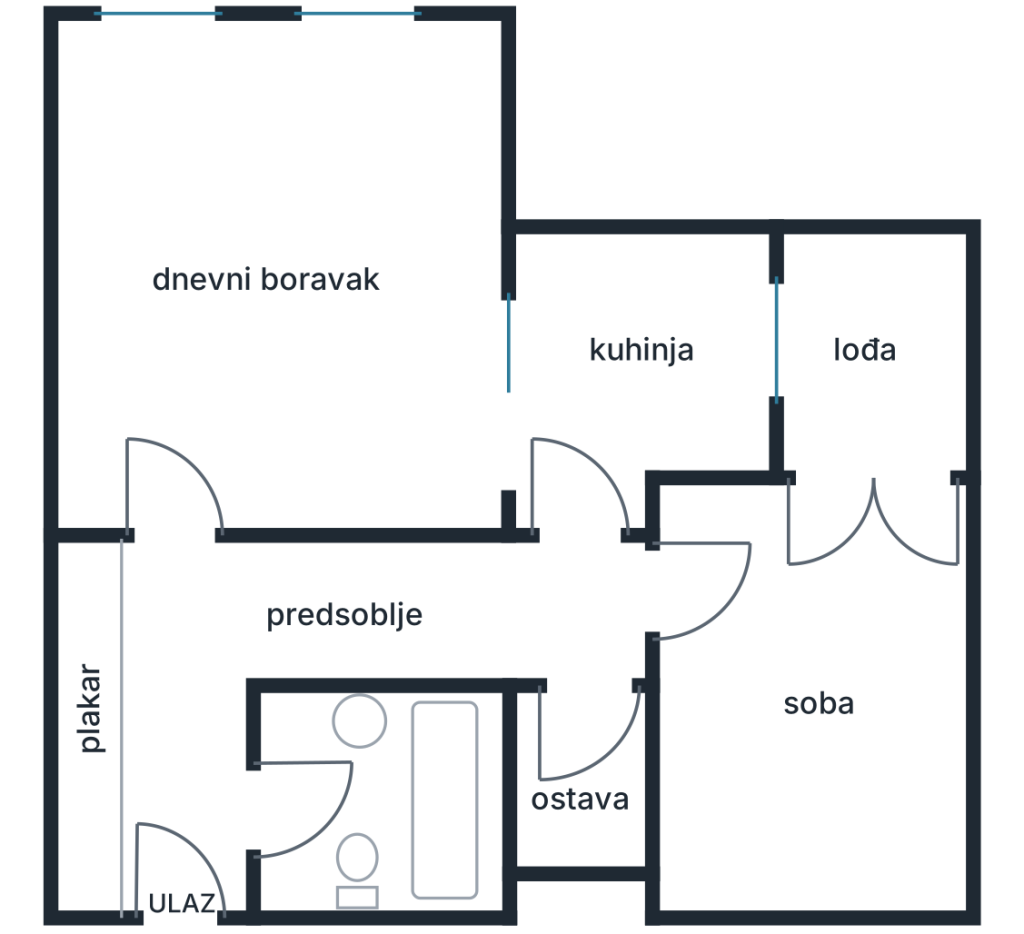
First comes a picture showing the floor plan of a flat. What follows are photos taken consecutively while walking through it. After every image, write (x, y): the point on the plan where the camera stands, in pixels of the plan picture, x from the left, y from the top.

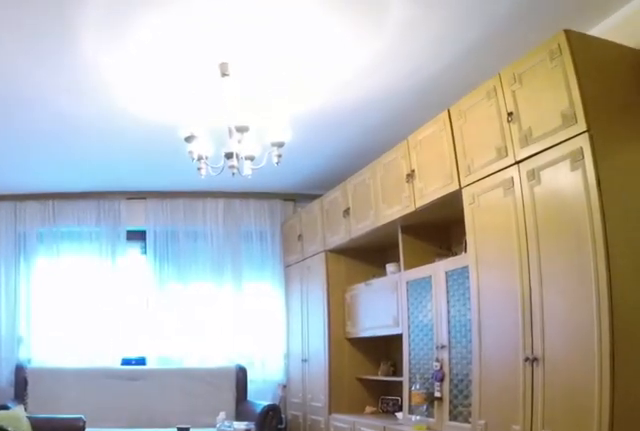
(175, 521)
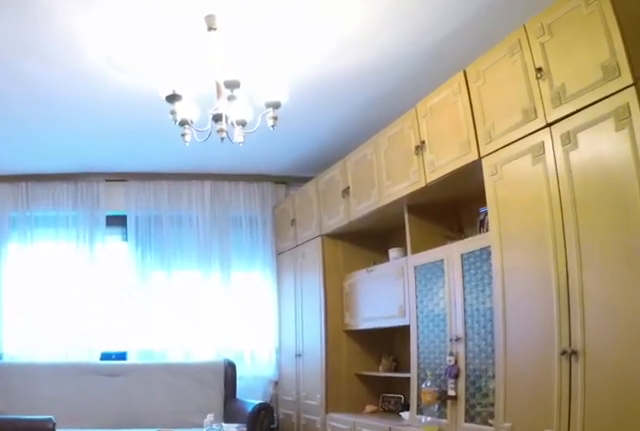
(175, 459)
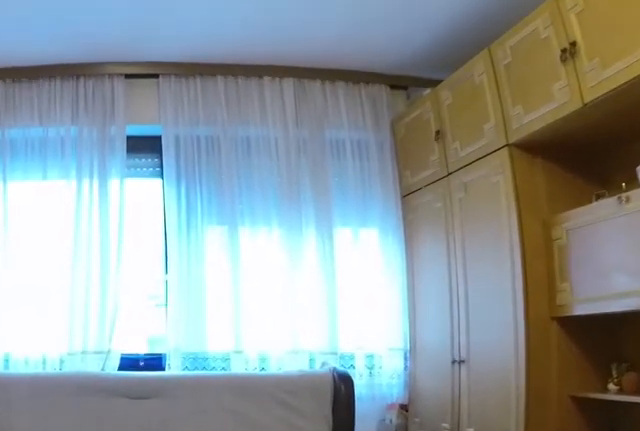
(175, 298)
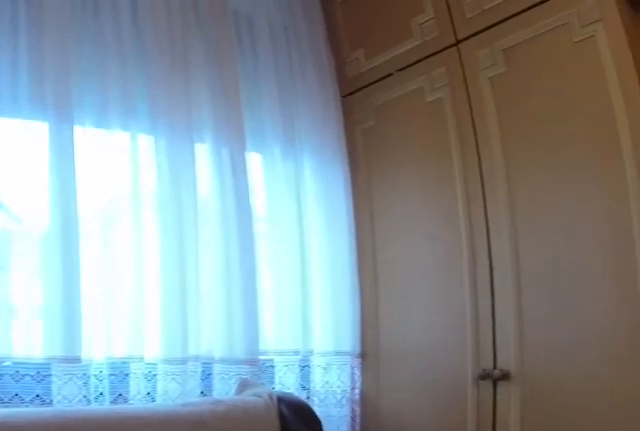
(163, 168)
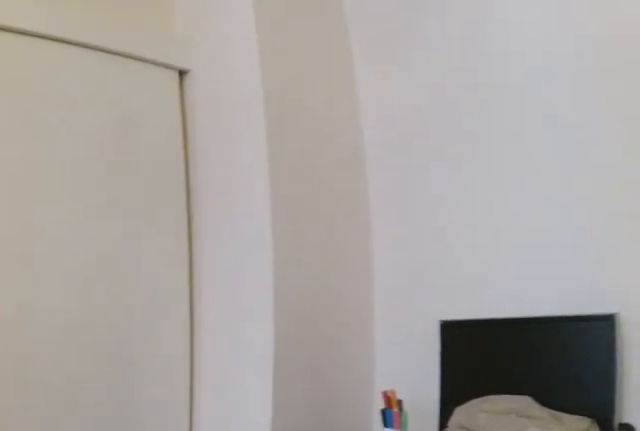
(283, 399)
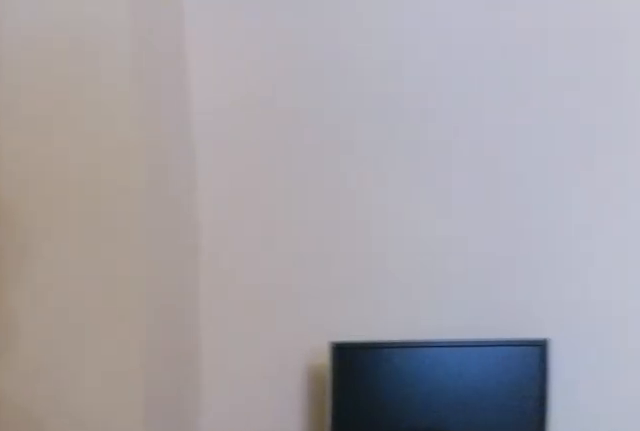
(436, 376)
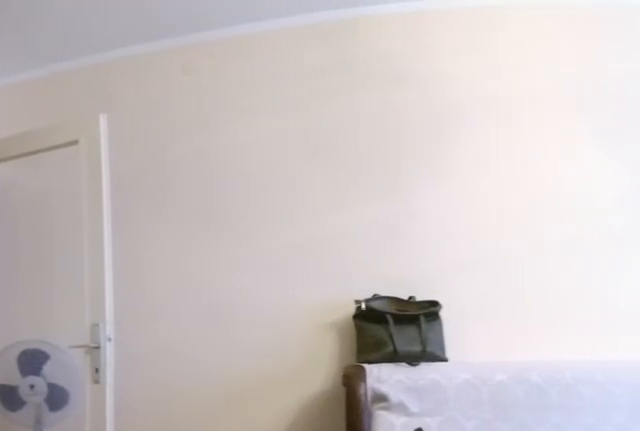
(492, 395)
